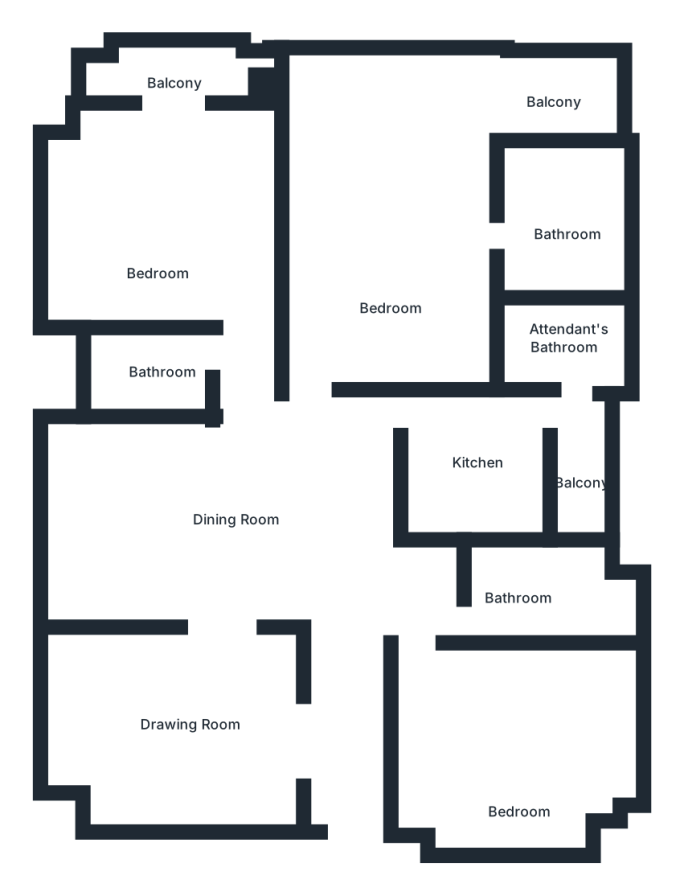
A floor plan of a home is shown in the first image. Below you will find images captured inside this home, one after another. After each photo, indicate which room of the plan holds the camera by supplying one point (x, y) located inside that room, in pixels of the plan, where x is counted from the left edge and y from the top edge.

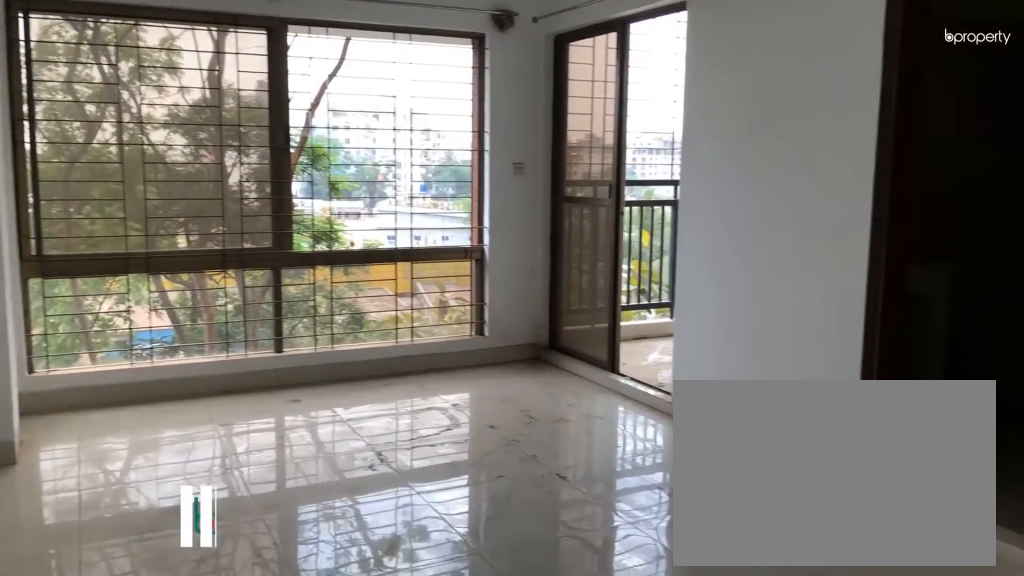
(390, 247)
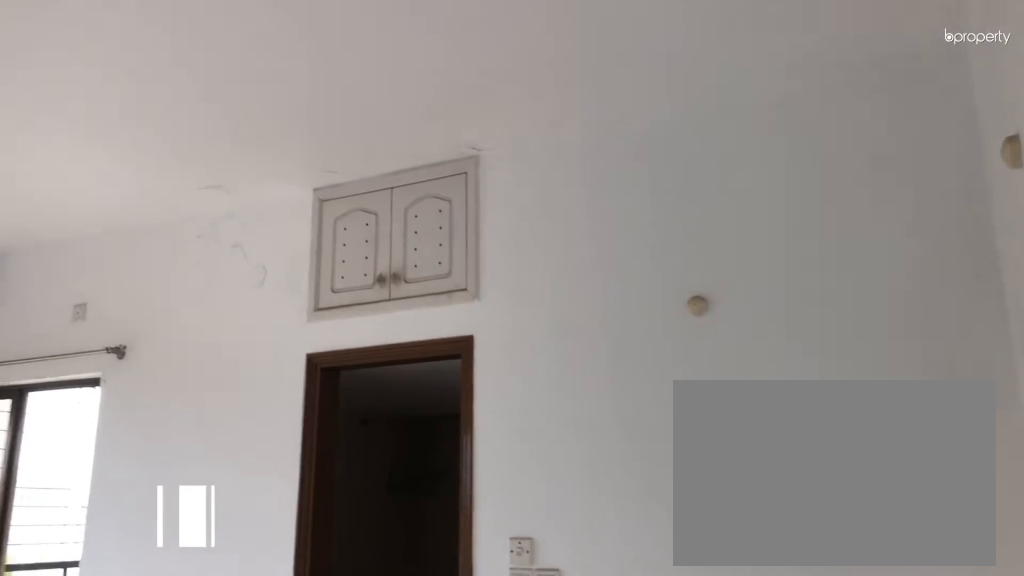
(390, 247)
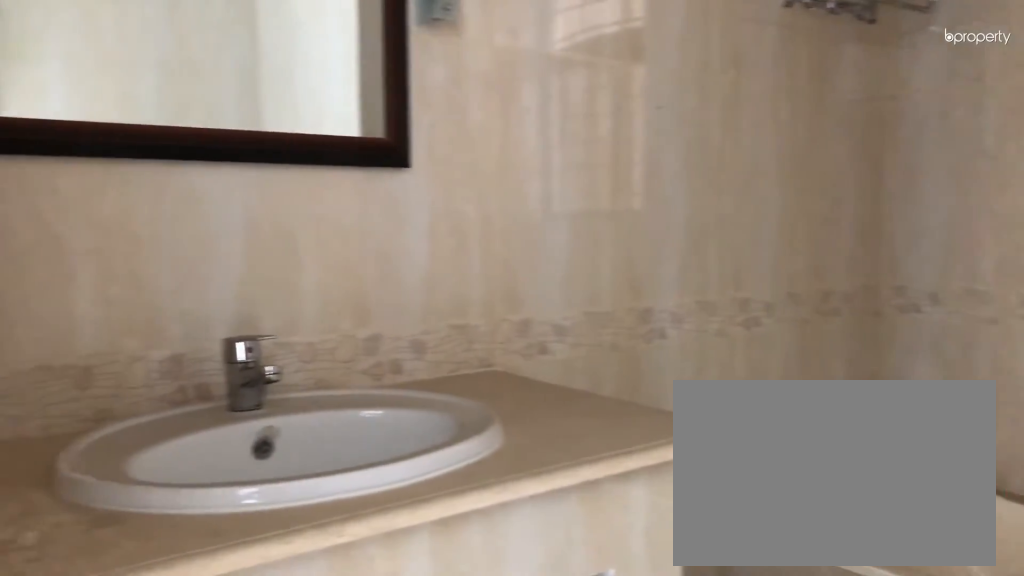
(569, 247)
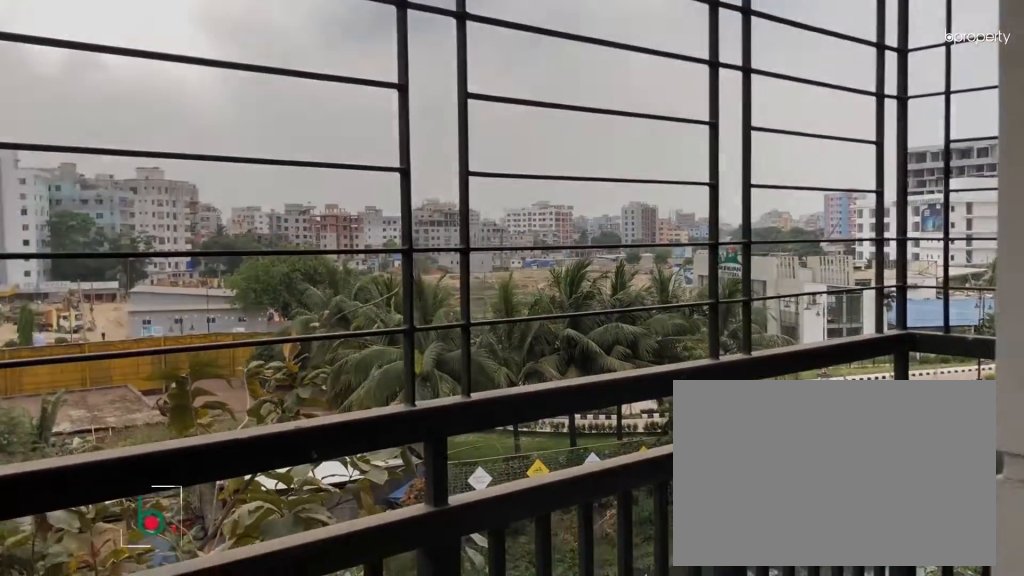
(572, 88)
